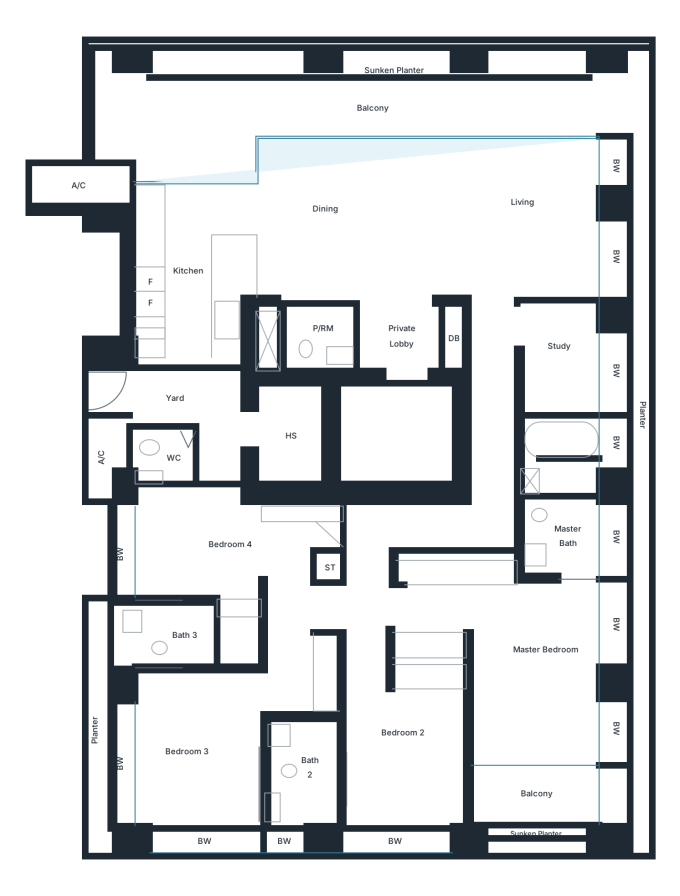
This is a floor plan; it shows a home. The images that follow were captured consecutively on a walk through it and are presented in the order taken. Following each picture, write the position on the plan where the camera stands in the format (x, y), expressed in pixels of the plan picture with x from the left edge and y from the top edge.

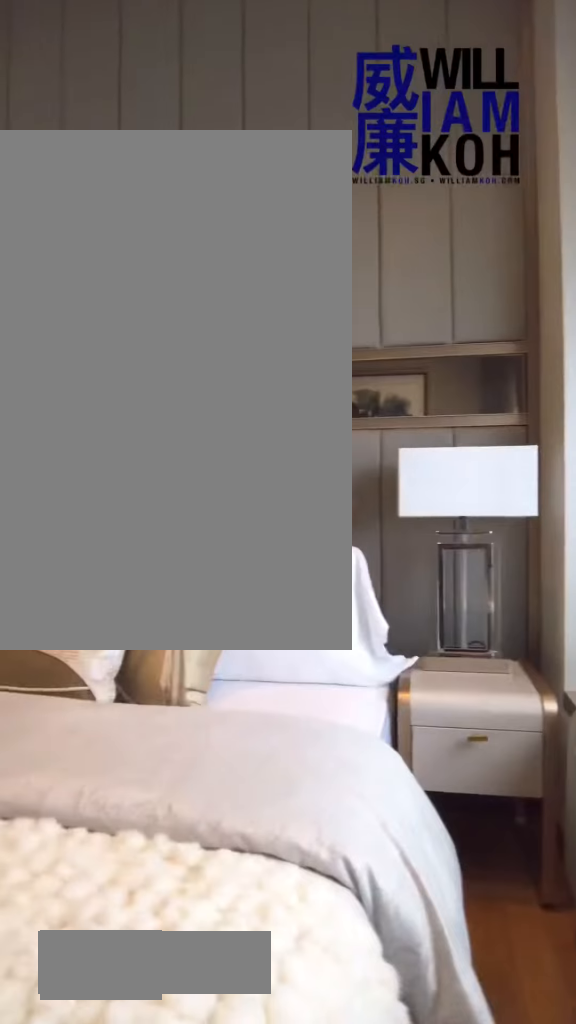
(361, 804)
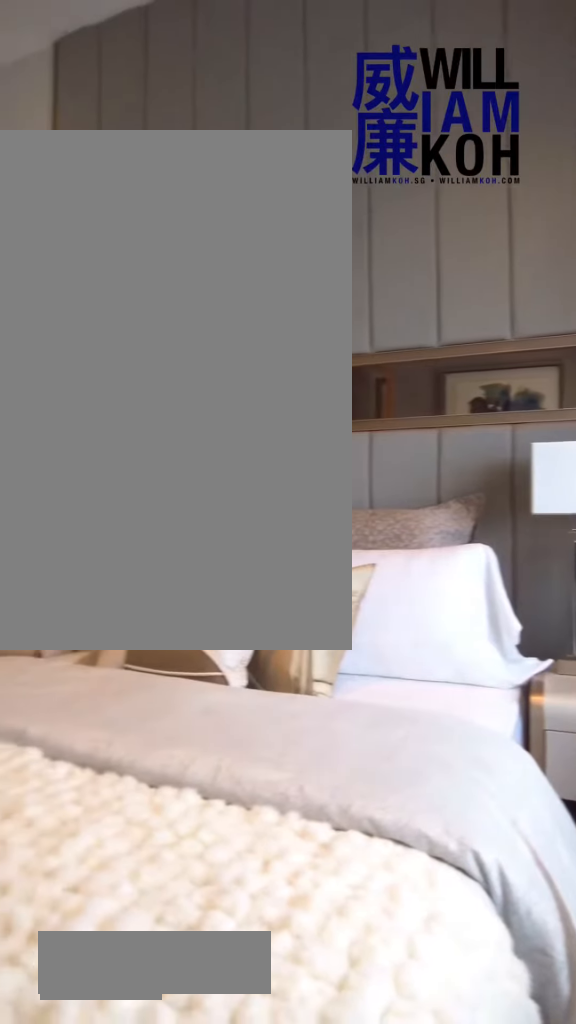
(361, 804)
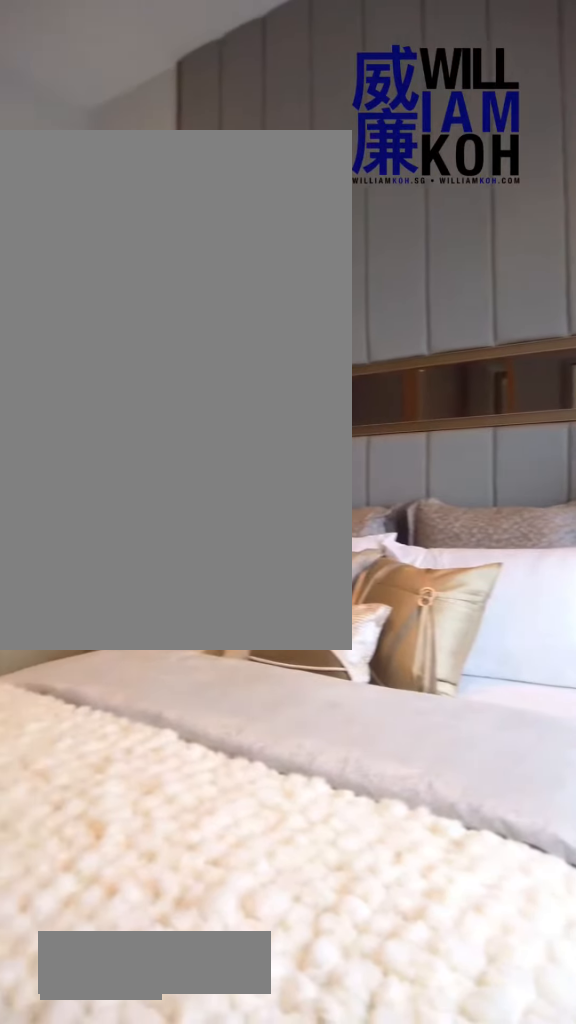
(362, 804)
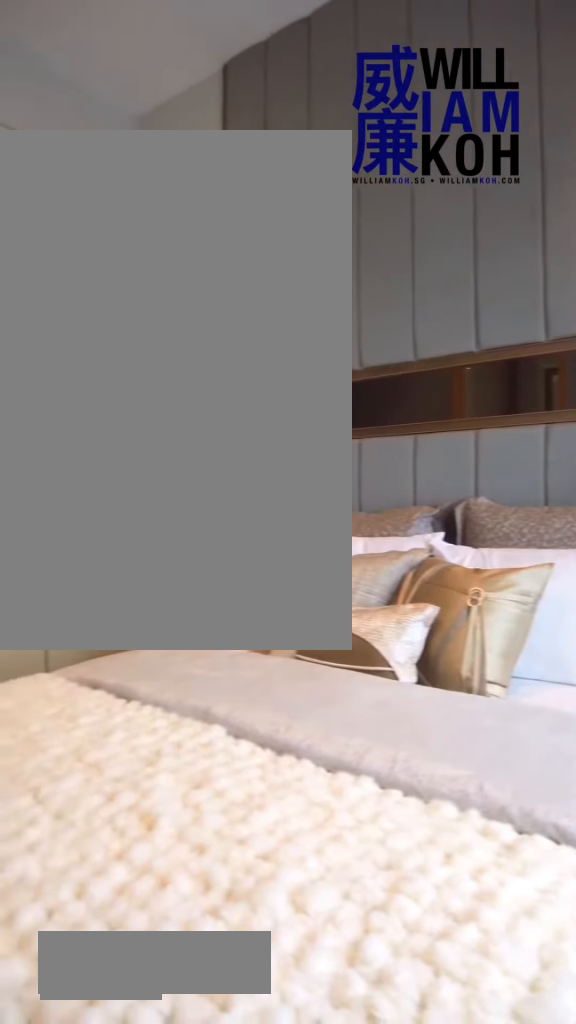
(362, 804)
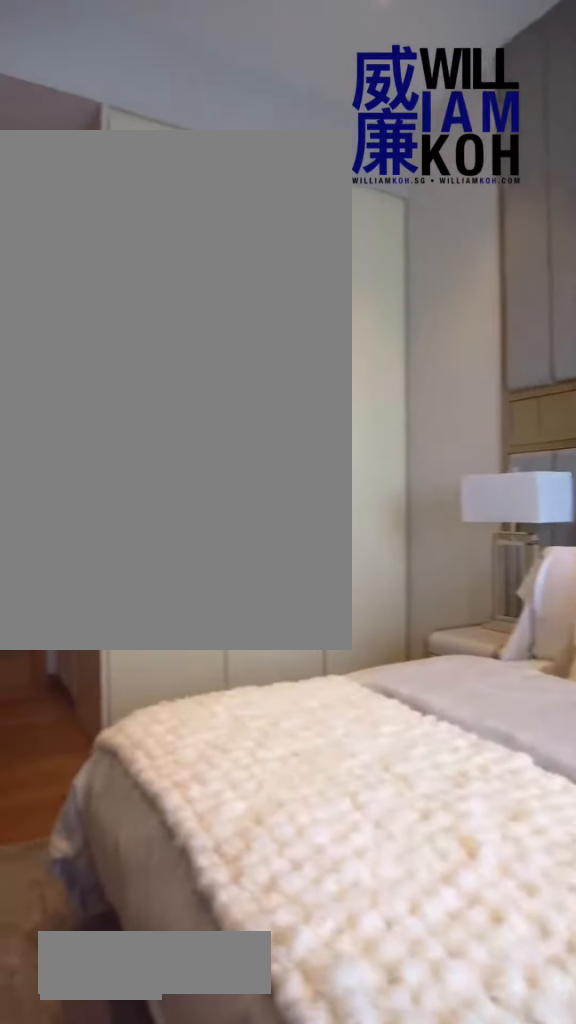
(361, 804)
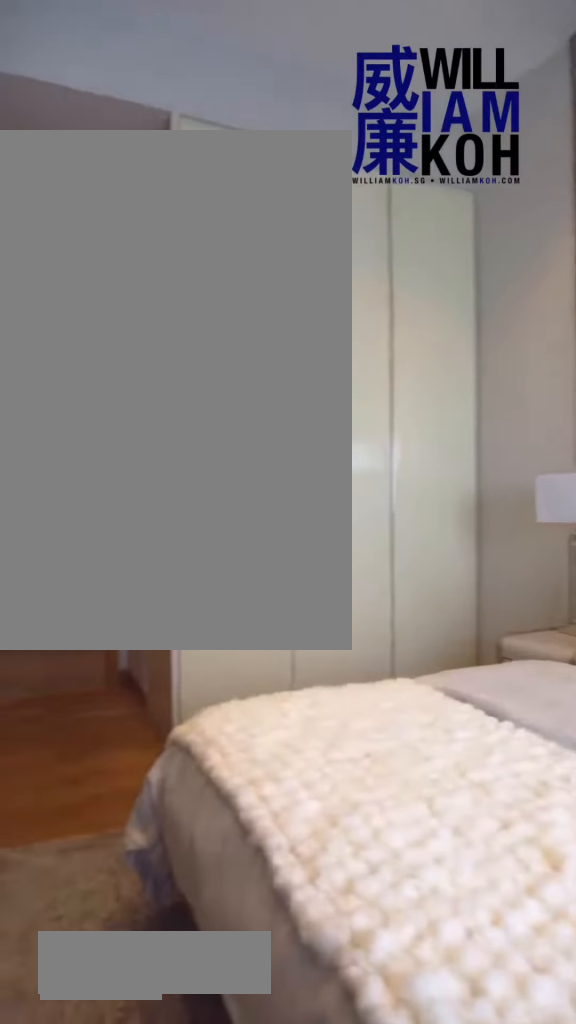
(362, 804)
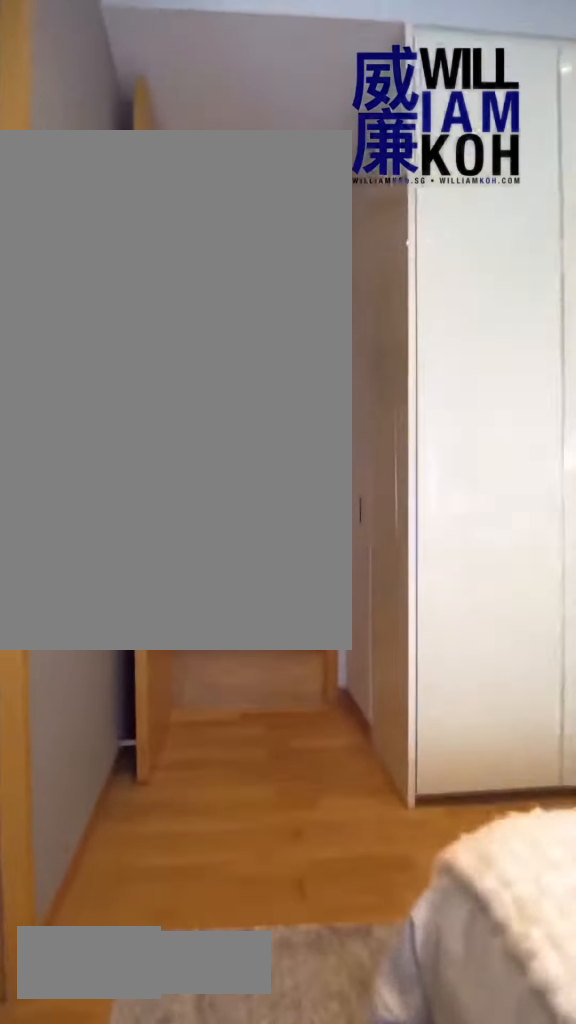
(362, 761)
